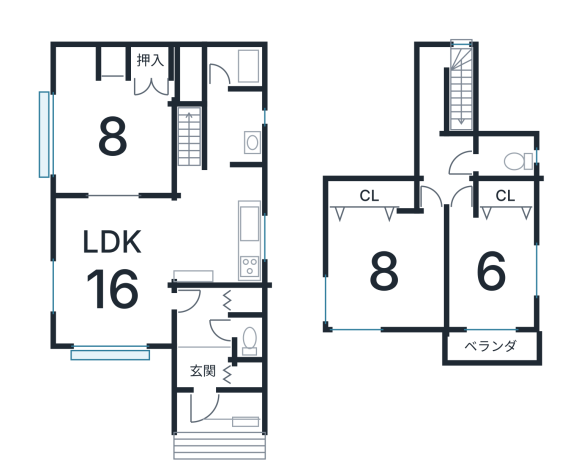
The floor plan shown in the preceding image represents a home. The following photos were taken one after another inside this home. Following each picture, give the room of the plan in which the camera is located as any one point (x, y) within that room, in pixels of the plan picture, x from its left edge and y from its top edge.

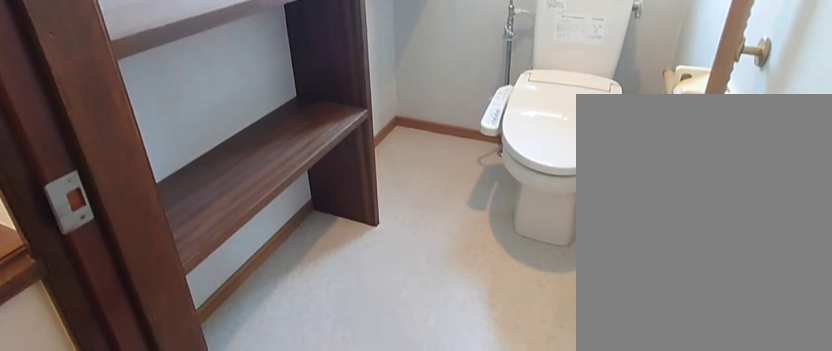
(506, 165)
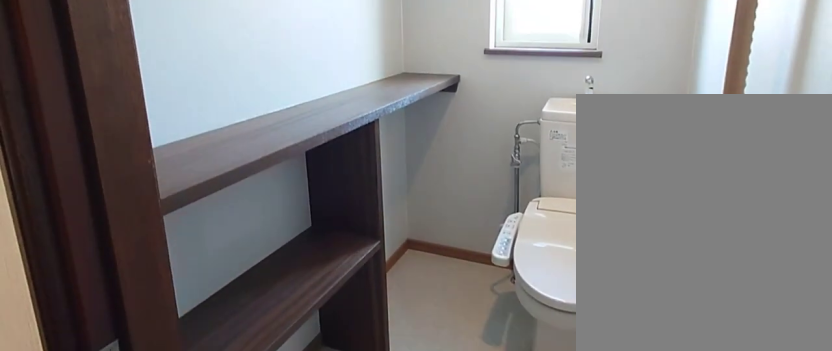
(506, 165)
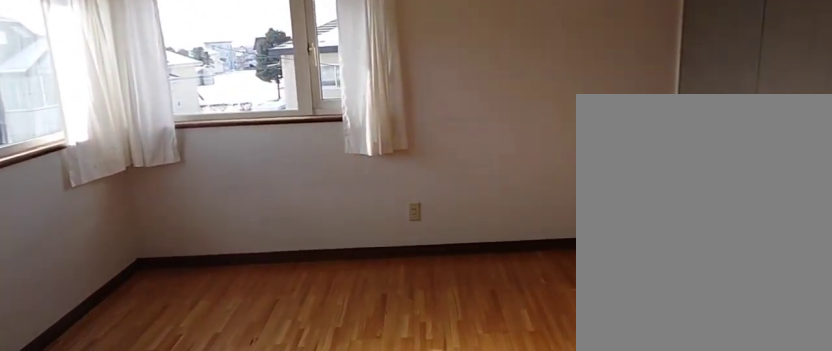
(382, 262)
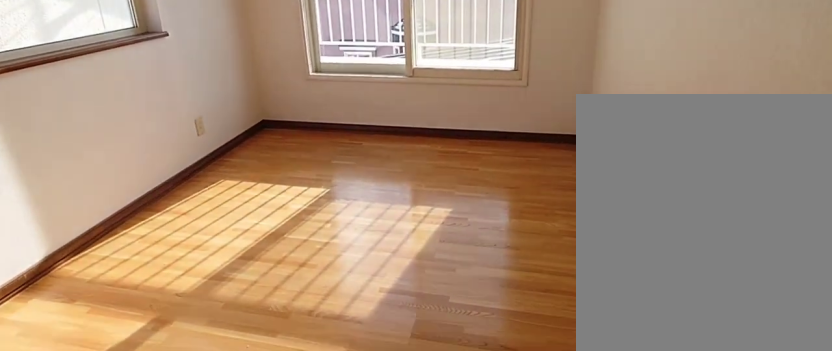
(496, 262)
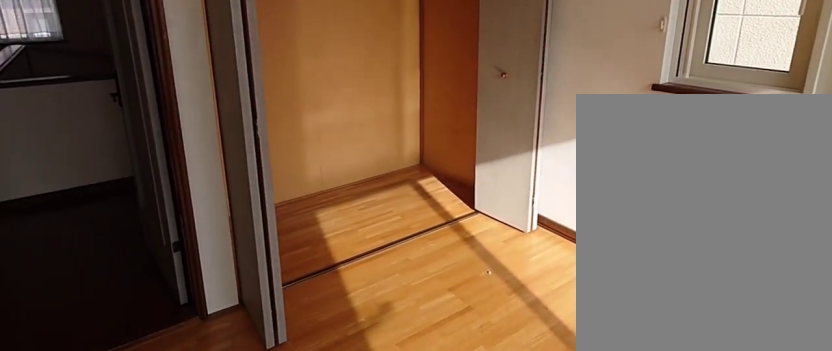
(496, 262)
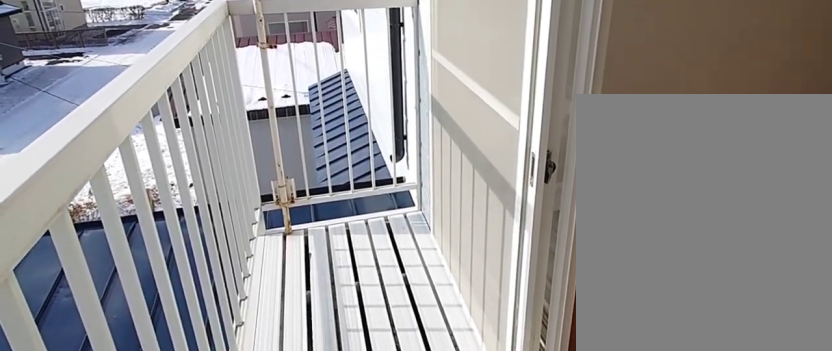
(498, 347)
